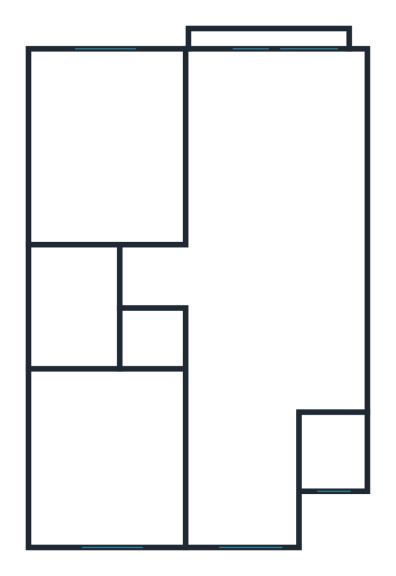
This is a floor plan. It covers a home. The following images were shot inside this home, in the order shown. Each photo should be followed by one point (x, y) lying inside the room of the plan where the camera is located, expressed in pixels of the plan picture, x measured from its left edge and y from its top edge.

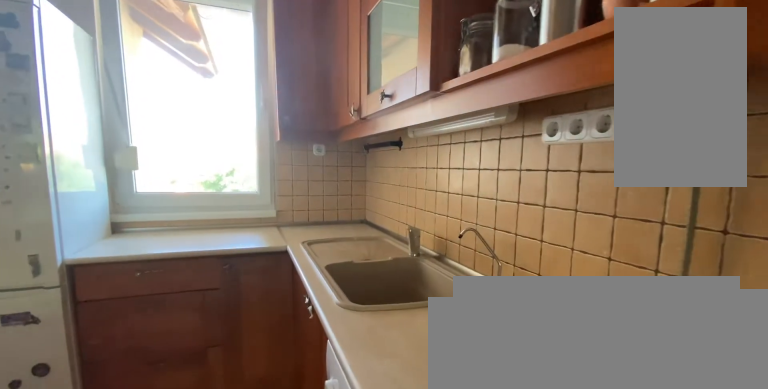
(238, 461)
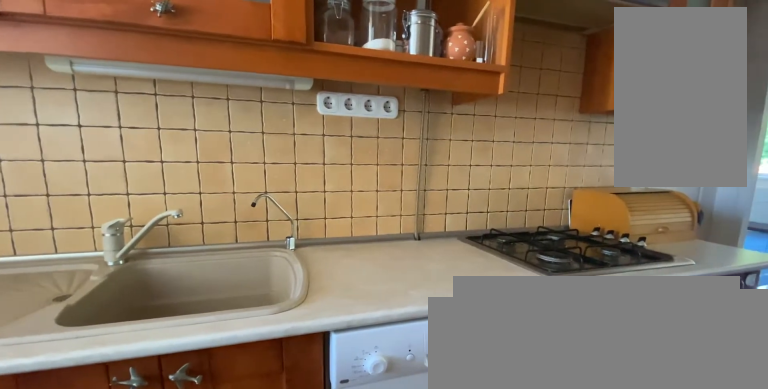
(238, 461)
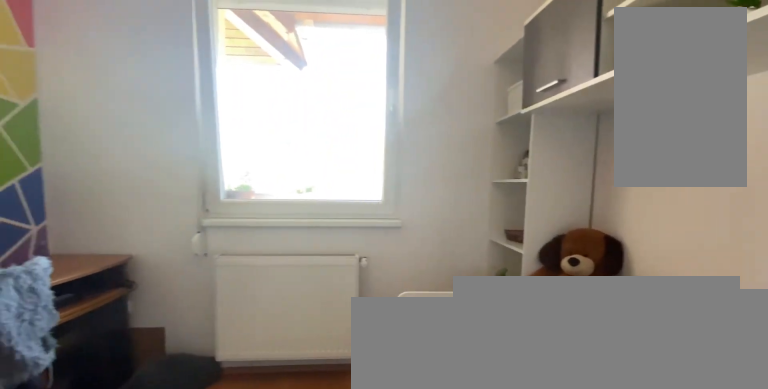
(120, 461)
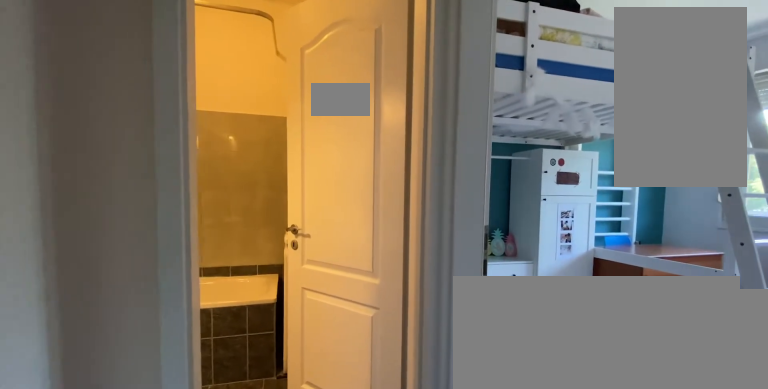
(158, 276)
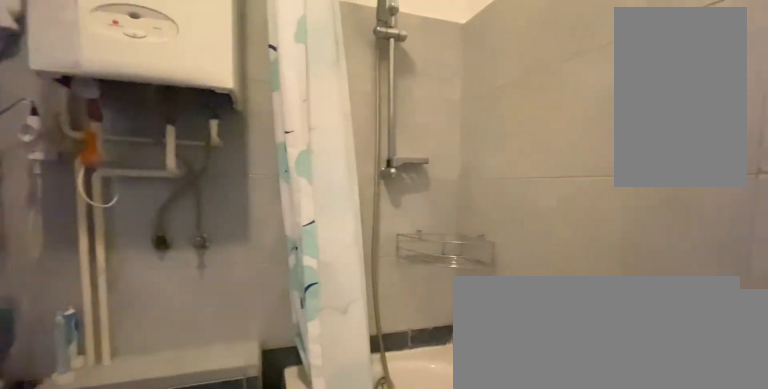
(79, 305)
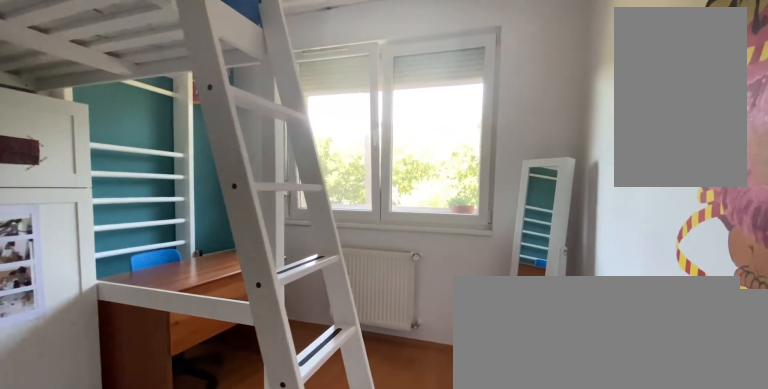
(119, 160)
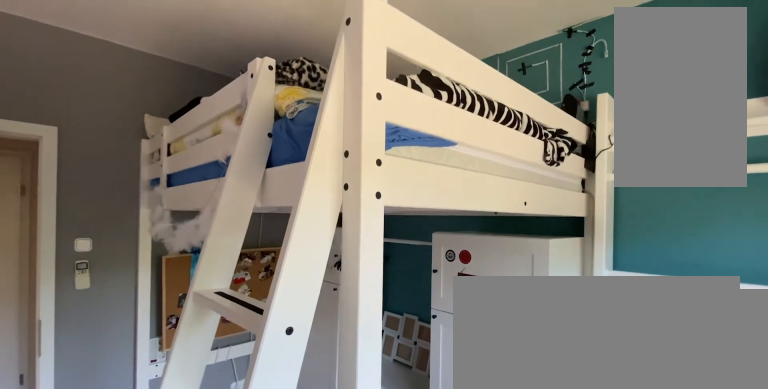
(119, 160)
